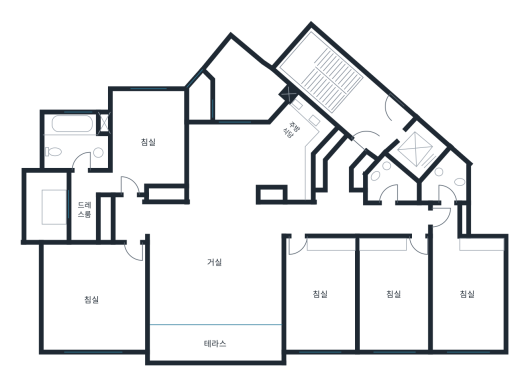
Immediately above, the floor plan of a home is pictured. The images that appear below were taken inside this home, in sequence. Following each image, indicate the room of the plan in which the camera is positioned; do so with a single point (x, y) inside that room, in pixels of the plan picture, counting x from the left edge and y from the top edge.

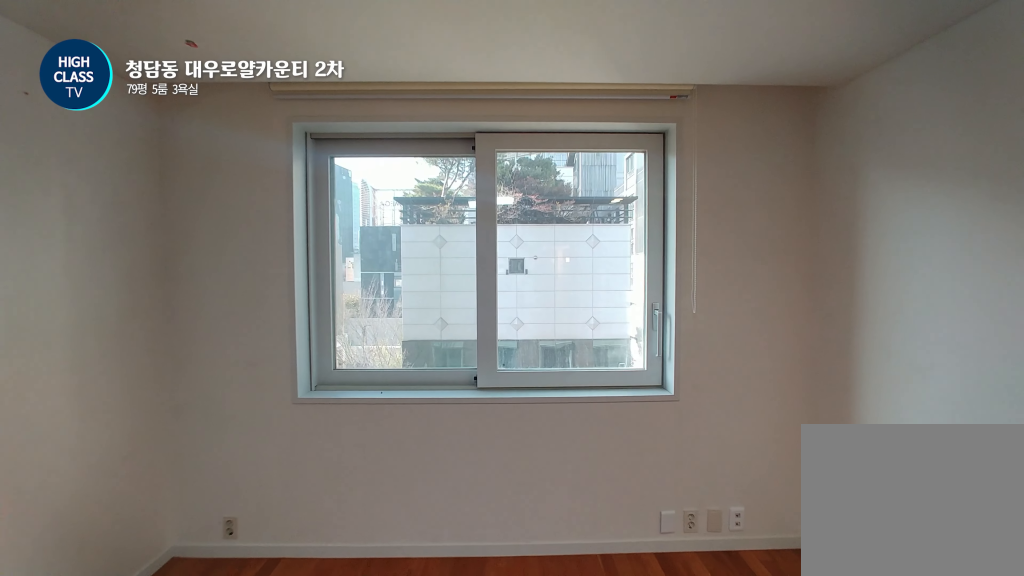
(464, 294)
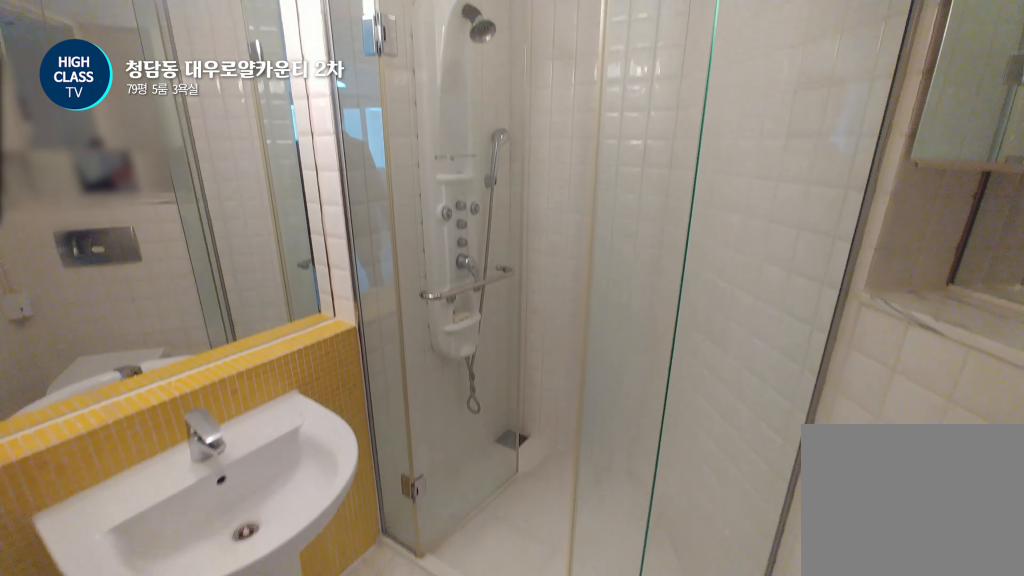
(445, 180)
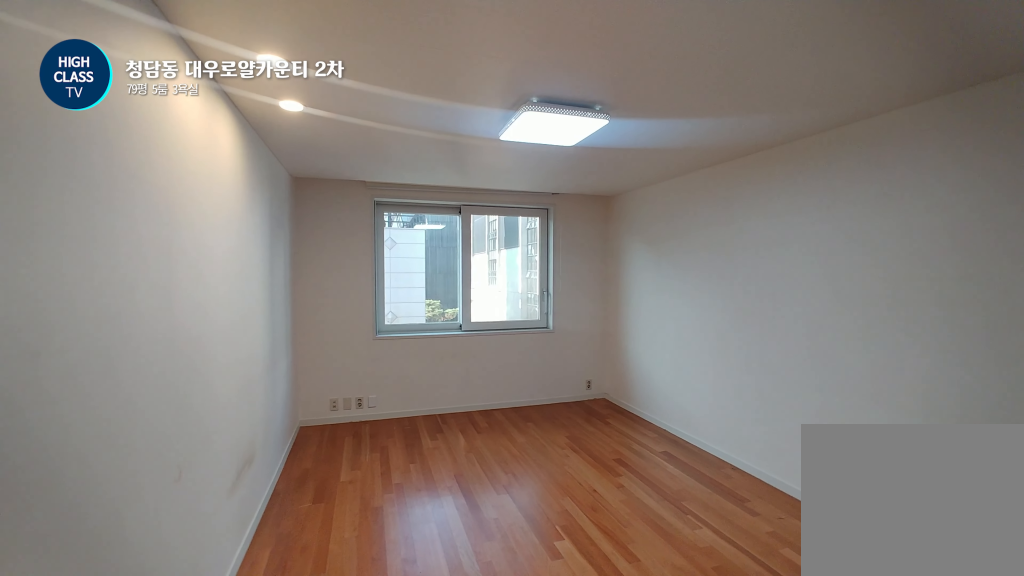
(396, 295)
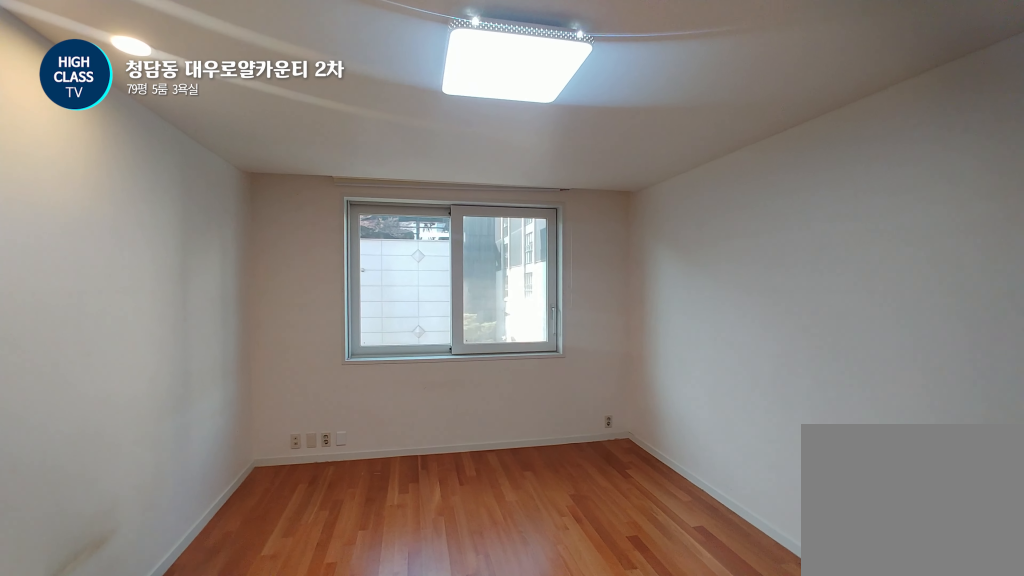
(396, 295)
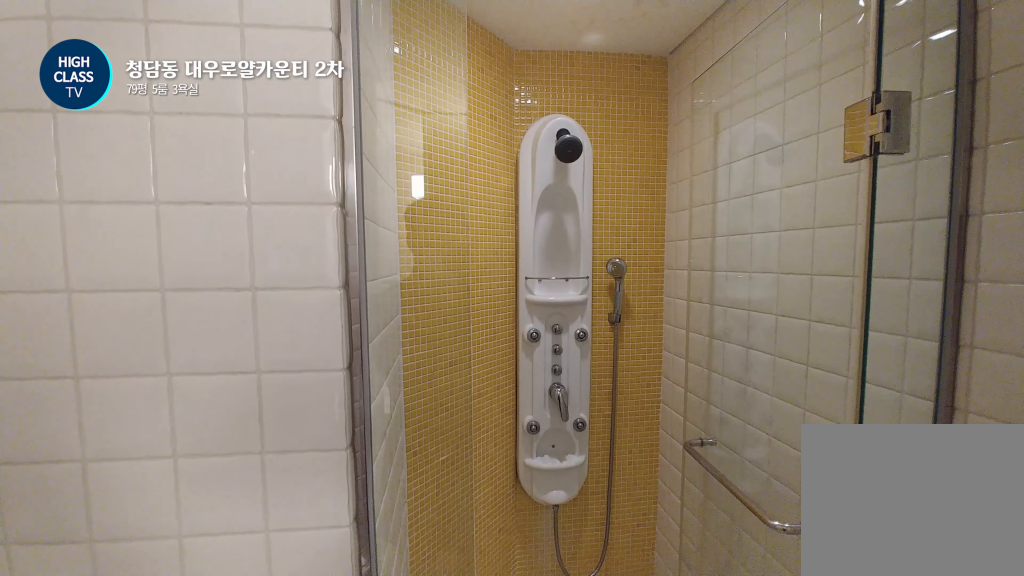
(390, 183)
